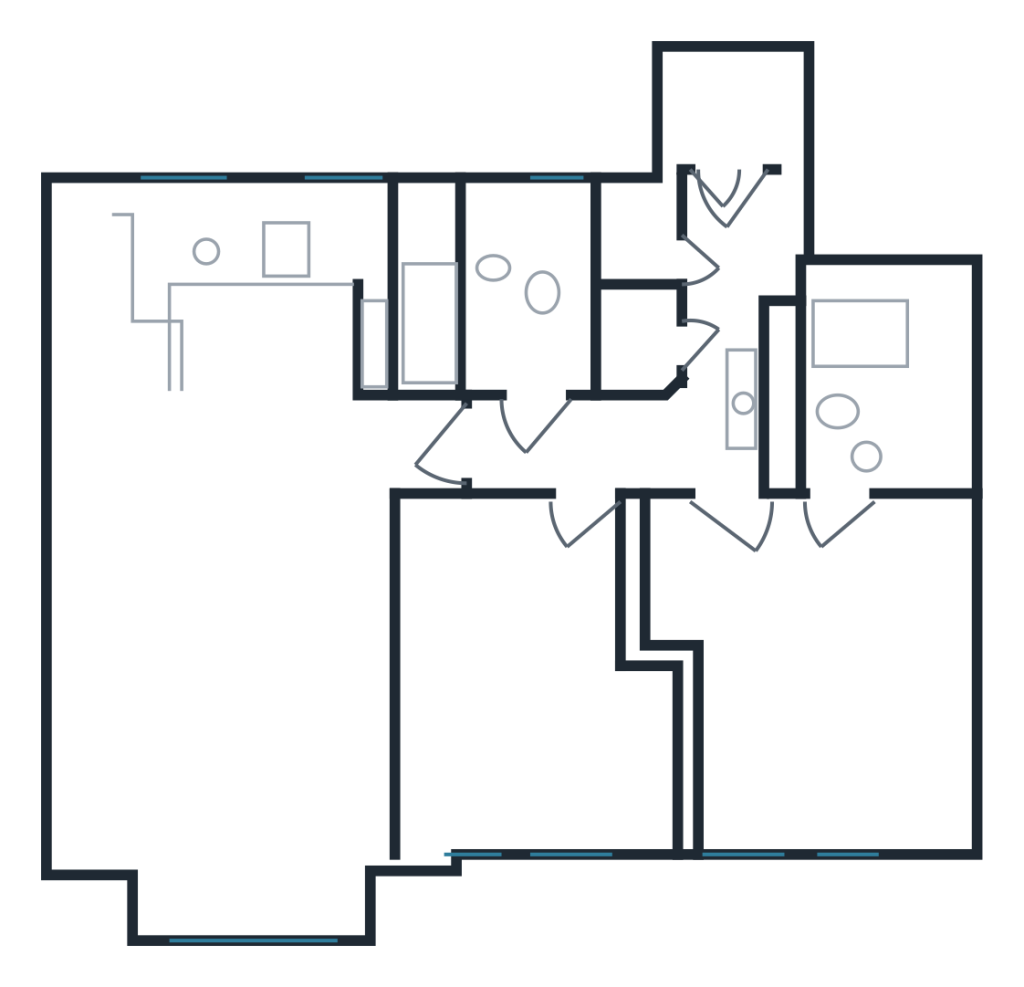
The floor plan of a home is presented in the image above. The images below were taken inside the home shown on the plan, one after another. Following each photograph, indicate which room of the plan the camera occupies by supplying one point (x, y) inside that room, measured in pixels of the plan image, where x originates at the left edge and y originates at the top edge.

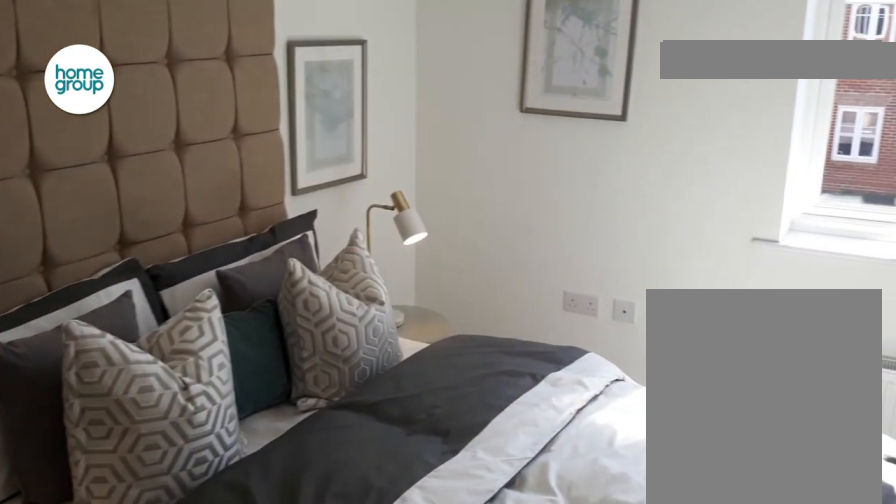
(806, 655)
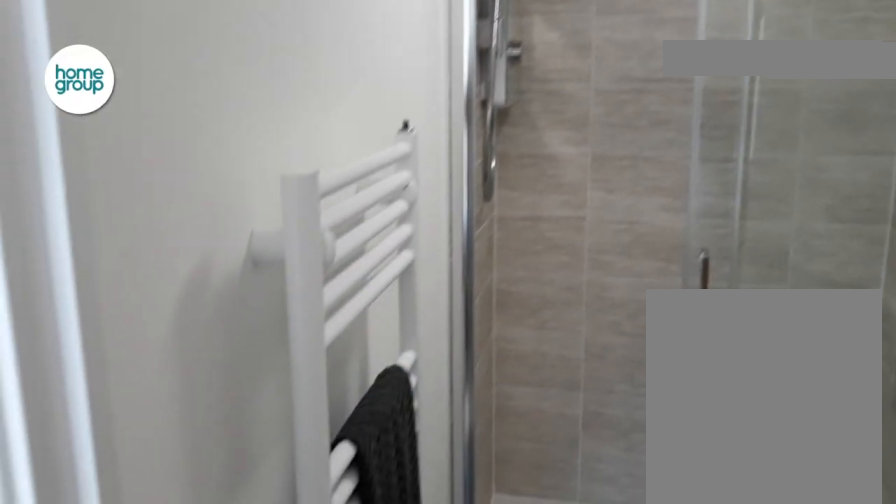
(874, 404)
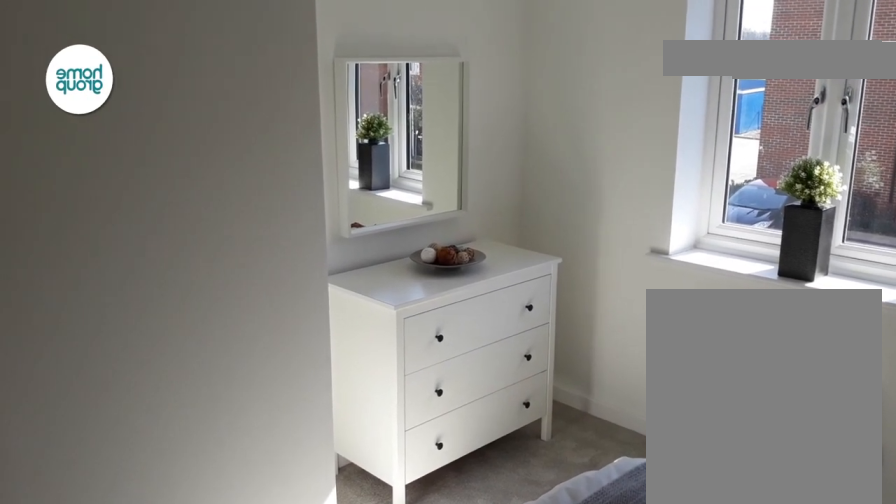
(531, 669)
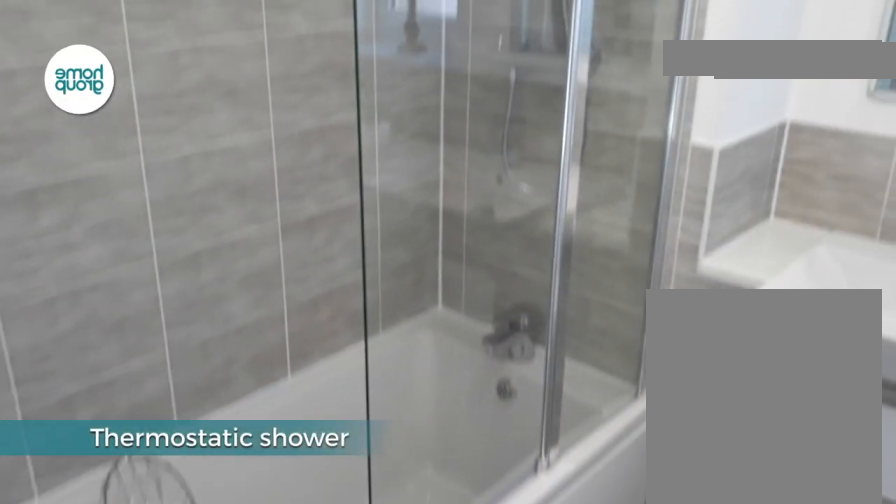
(499, 304)
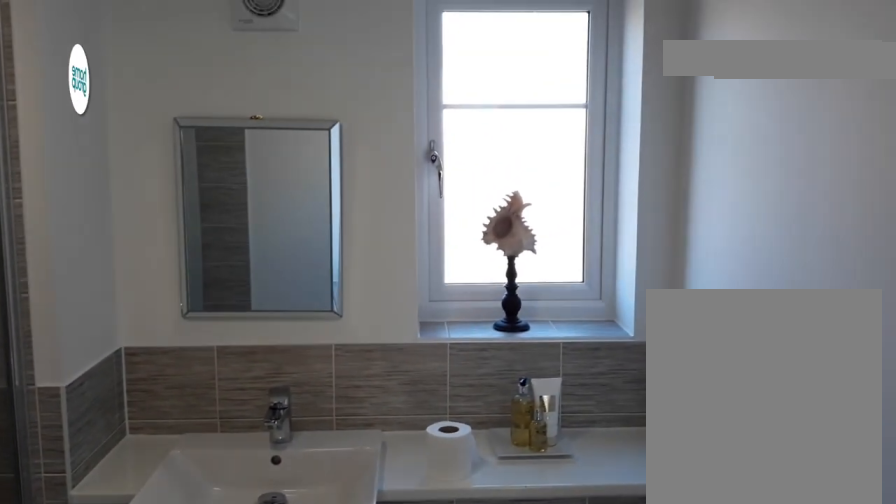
(499, 304)
